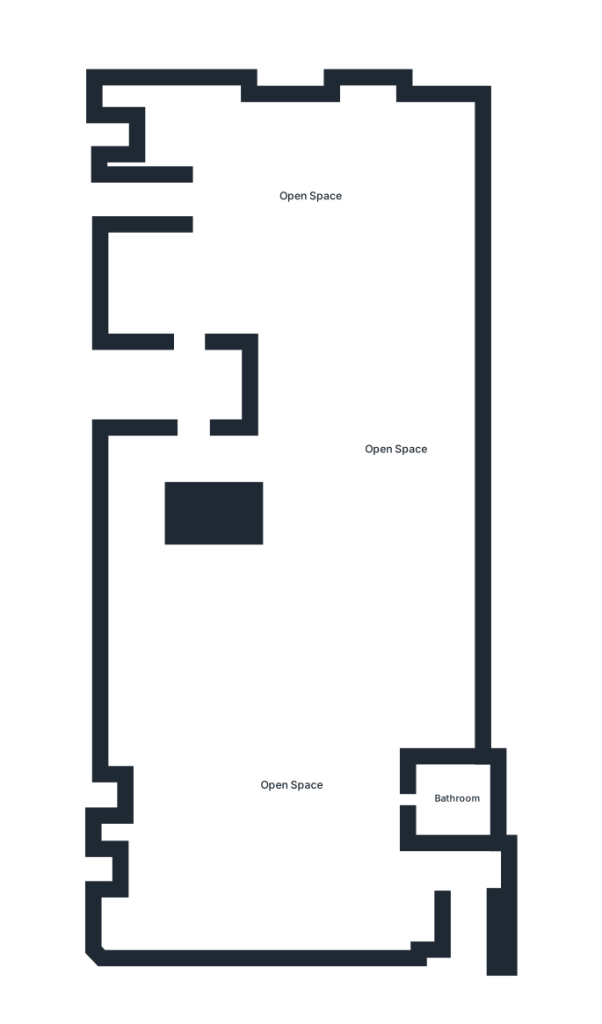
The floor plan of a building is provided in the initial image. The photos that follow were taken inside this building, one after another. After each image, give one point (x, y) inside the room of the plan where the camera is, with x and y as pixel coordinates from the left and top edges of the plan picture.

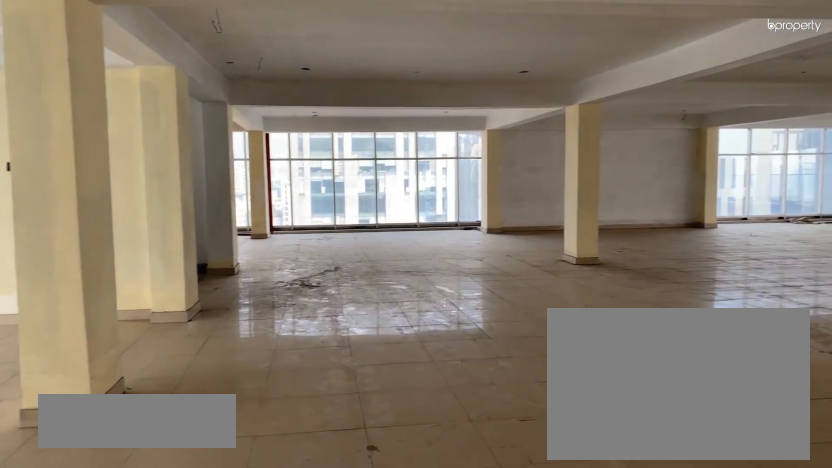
(312, 196)
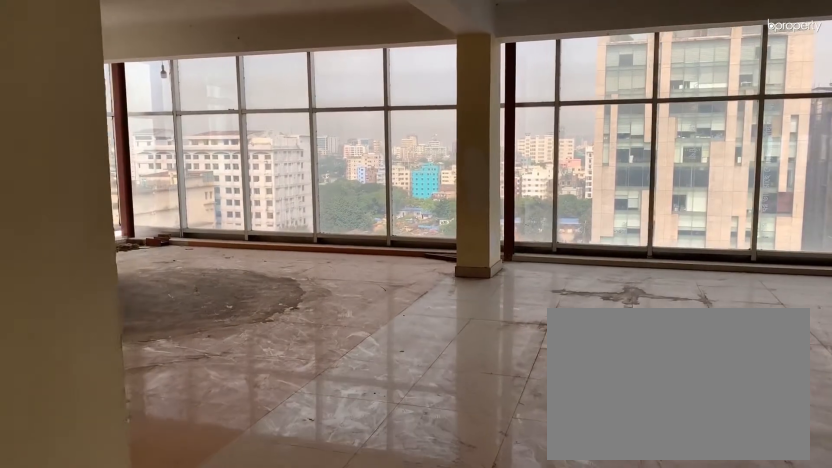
(312, 196)
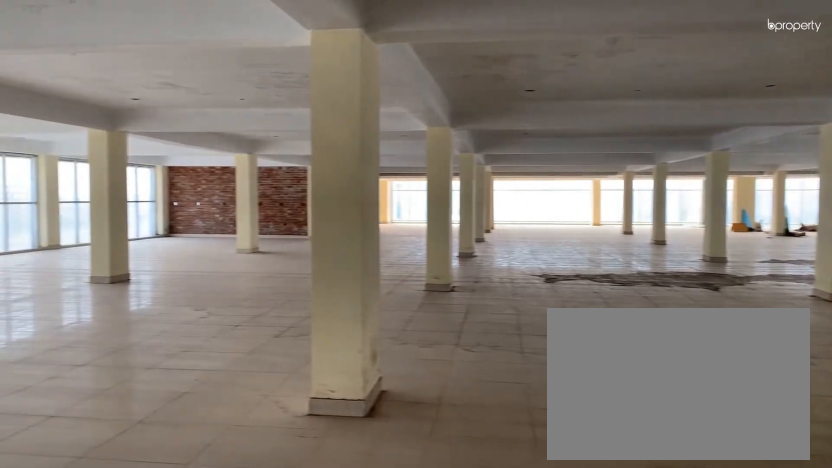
(392, 451)
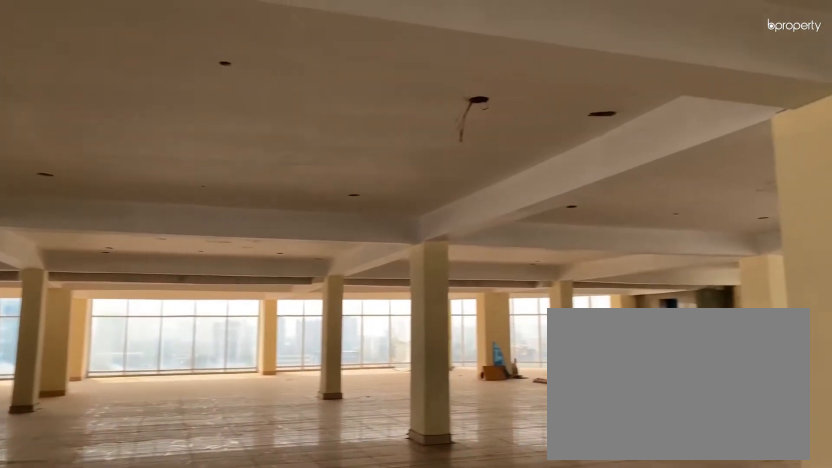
(394, 450)
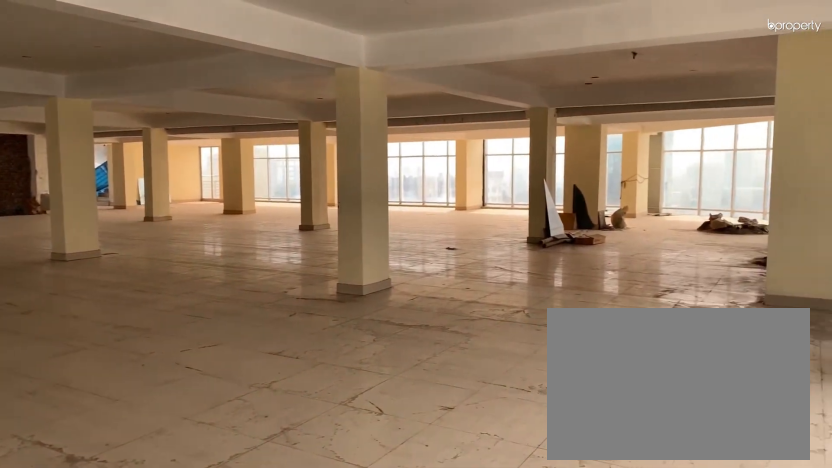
(290, 786)
